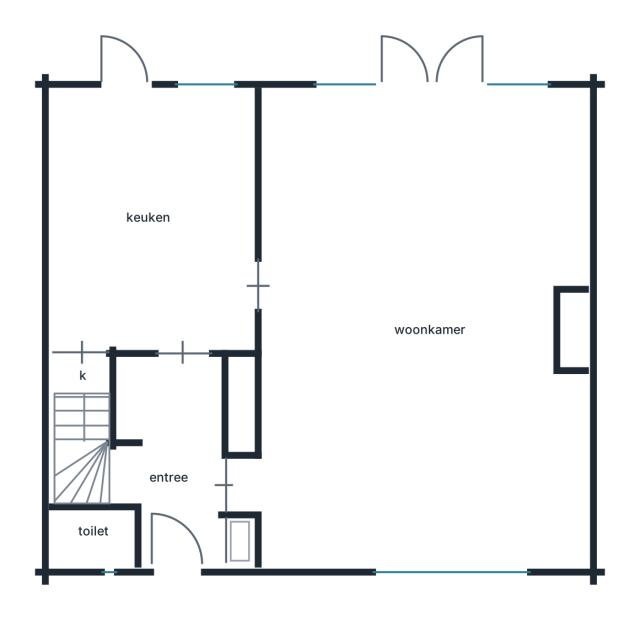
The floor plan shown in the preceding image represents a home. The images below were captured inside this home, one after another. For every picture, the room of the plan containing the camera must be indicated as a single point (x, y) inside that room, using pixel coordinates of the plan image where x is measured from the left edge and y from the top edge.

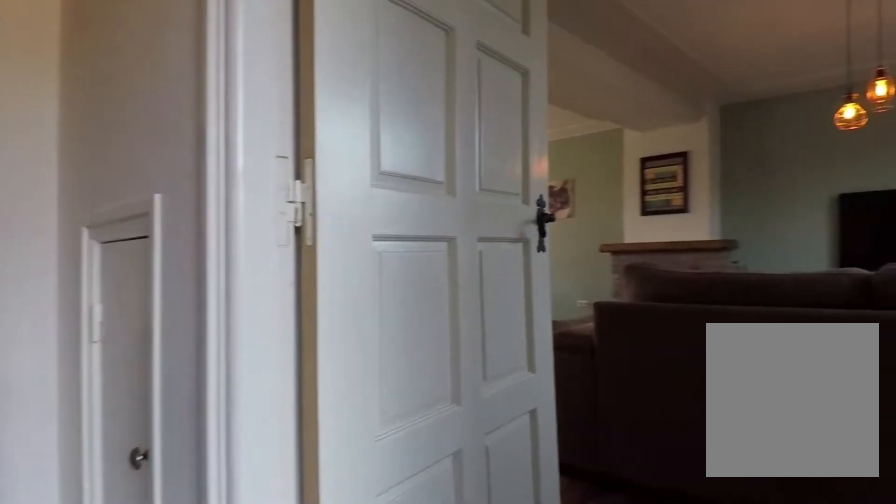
(172, 459)
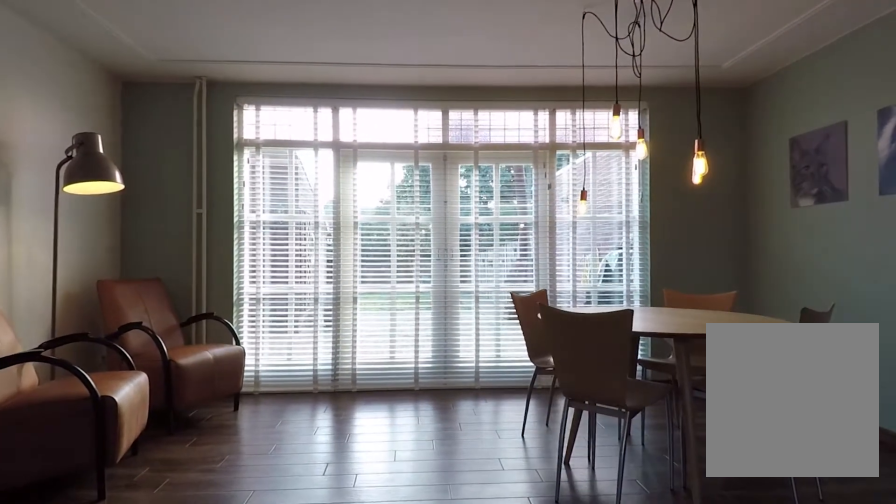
(425, 150)
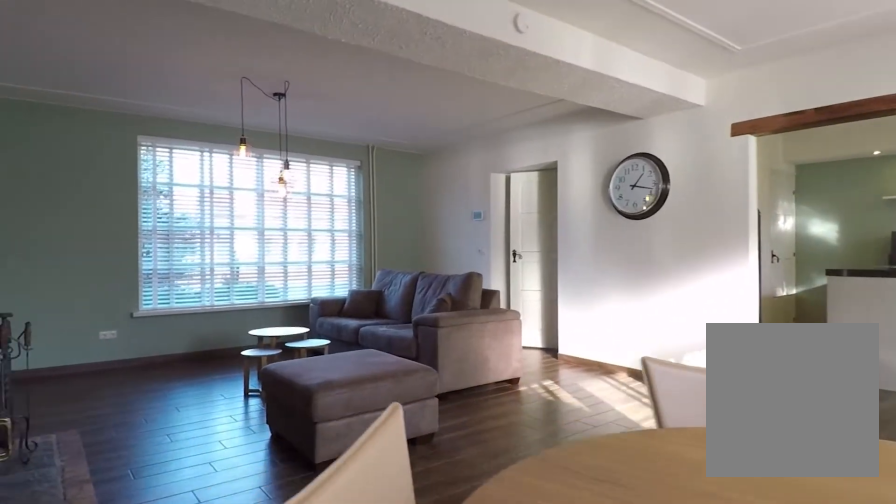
(425, 150)
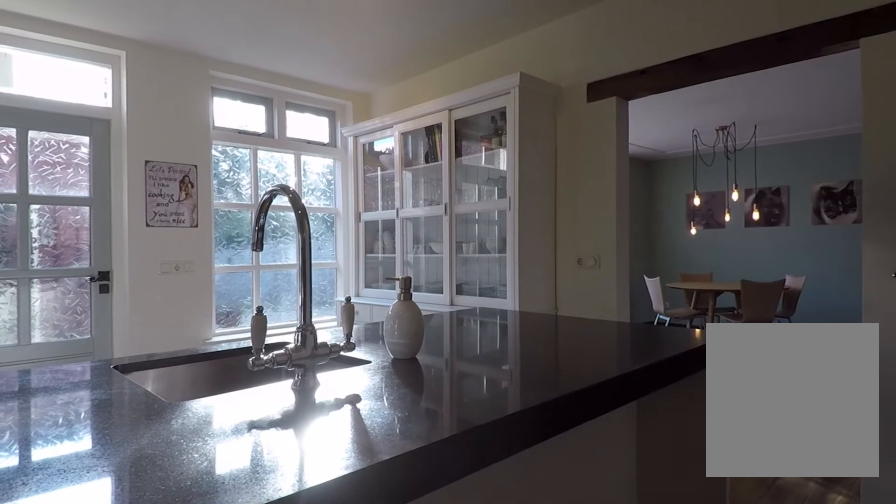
(155, 189)
